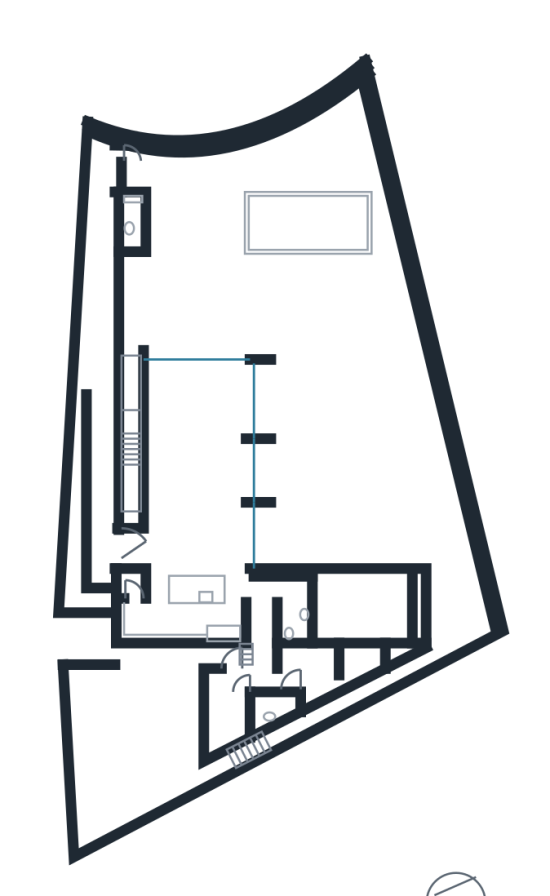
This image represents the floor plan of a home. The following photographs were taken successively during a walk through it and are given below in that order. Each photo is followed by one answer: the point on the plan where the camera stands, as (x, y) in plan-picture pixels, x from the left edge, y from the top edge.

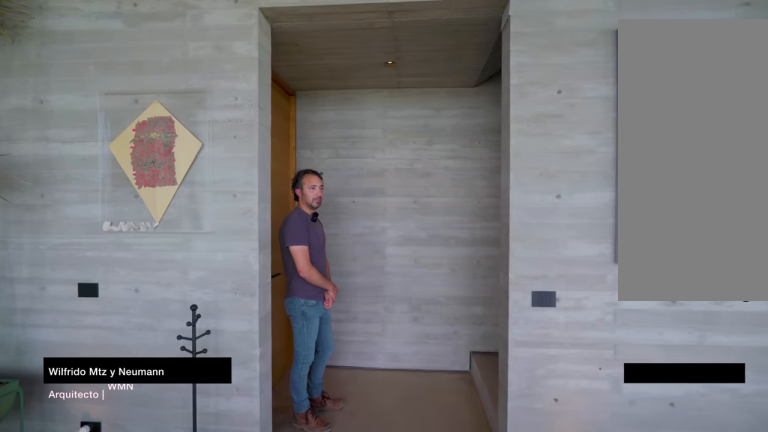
(167, 474)
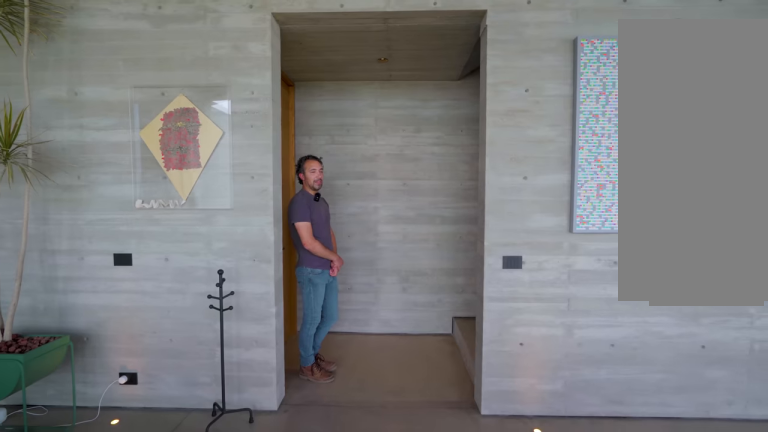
(174, 476)
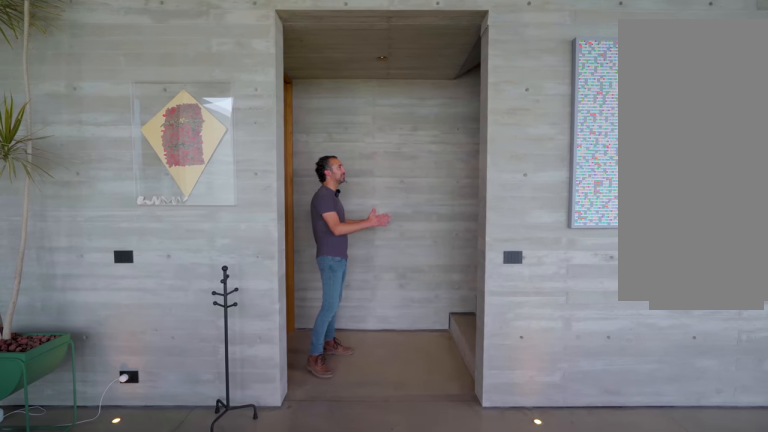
(175, 478)
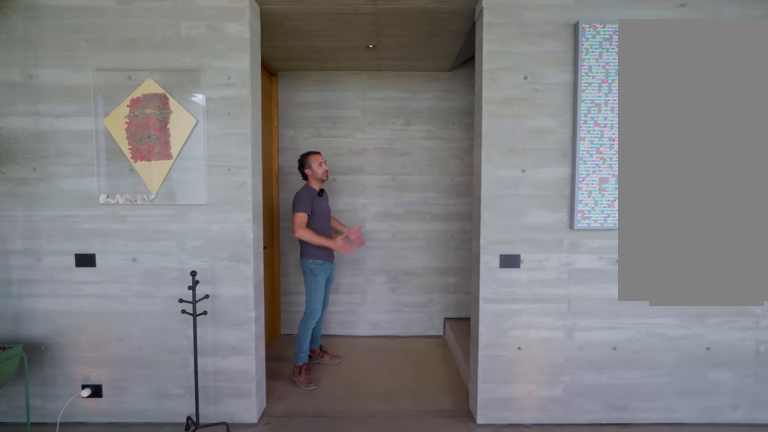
(175, 478)
